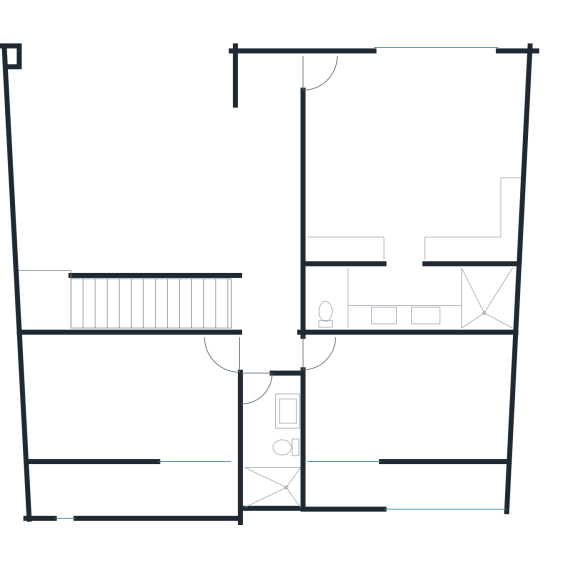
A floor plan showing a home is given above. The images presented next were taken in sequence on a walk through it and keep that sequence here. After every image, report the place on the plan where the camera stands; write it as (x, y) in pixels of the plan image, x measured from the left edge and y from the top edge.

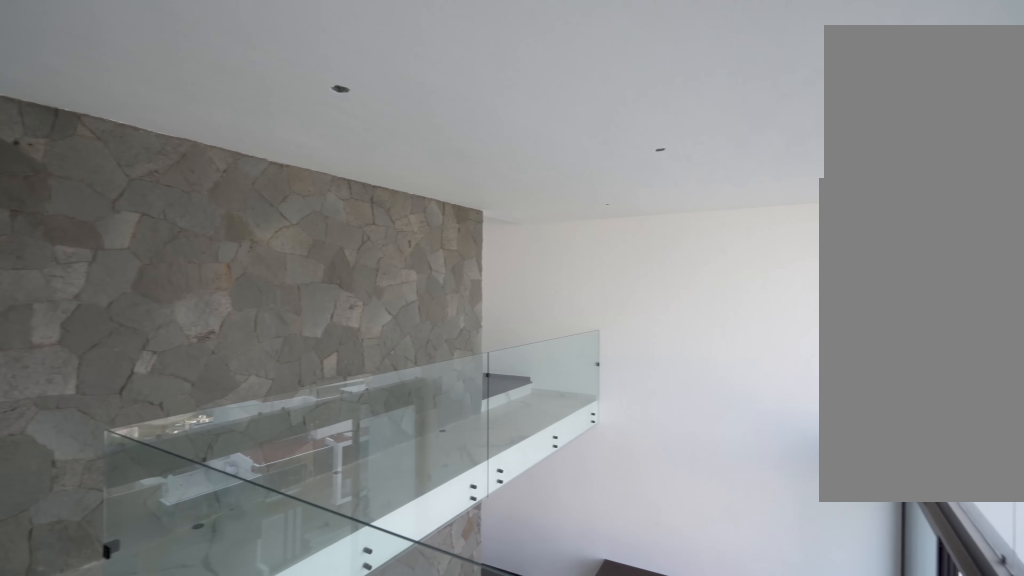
(266, 181)
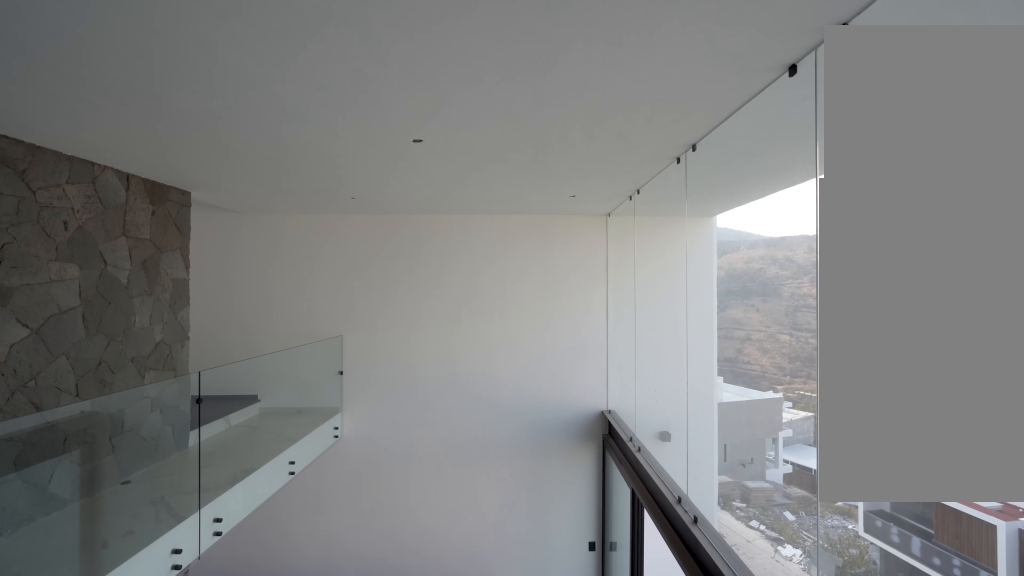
(249, 141)
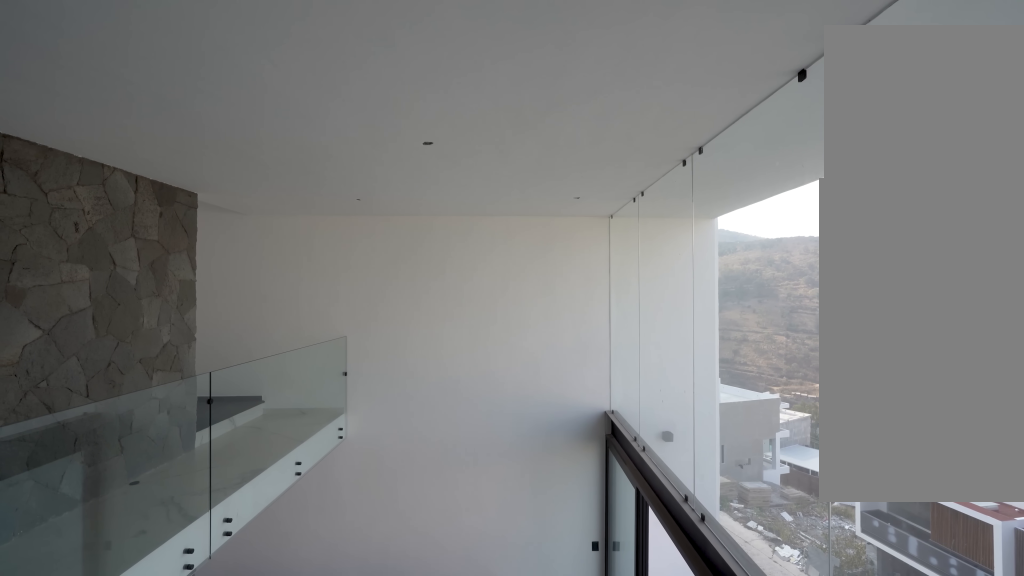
(246, 140)
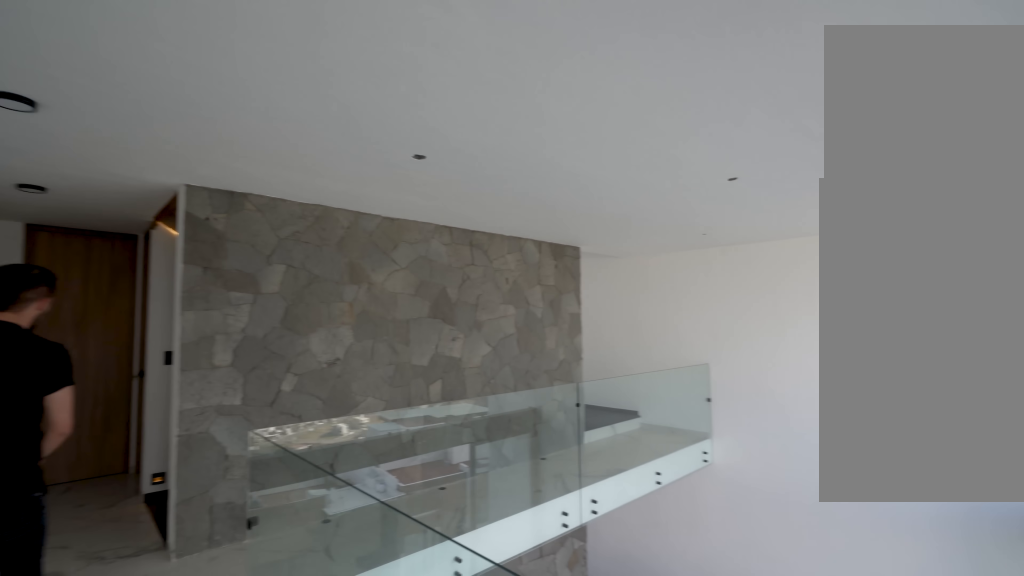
(246, 138)
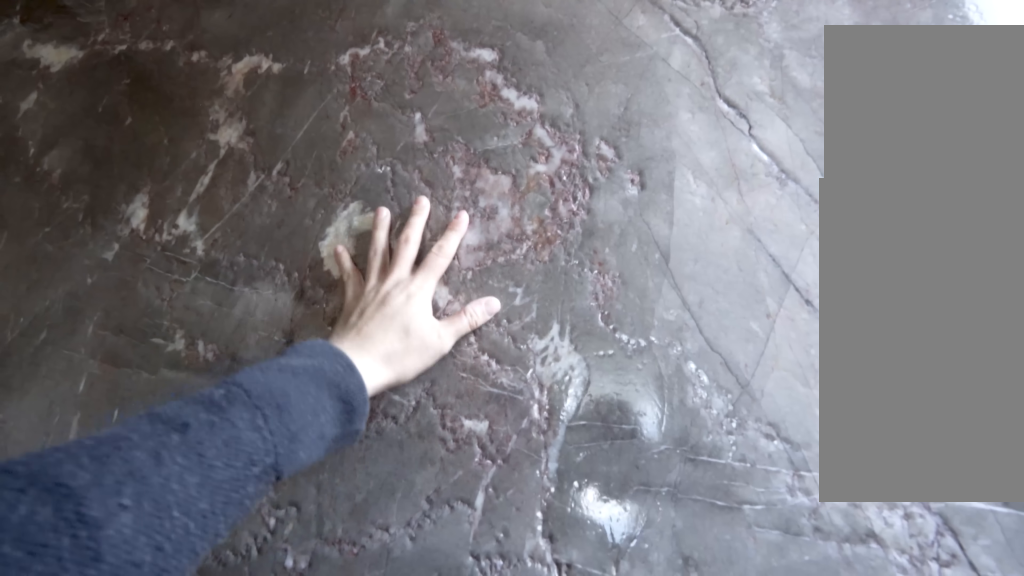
(262, 474)
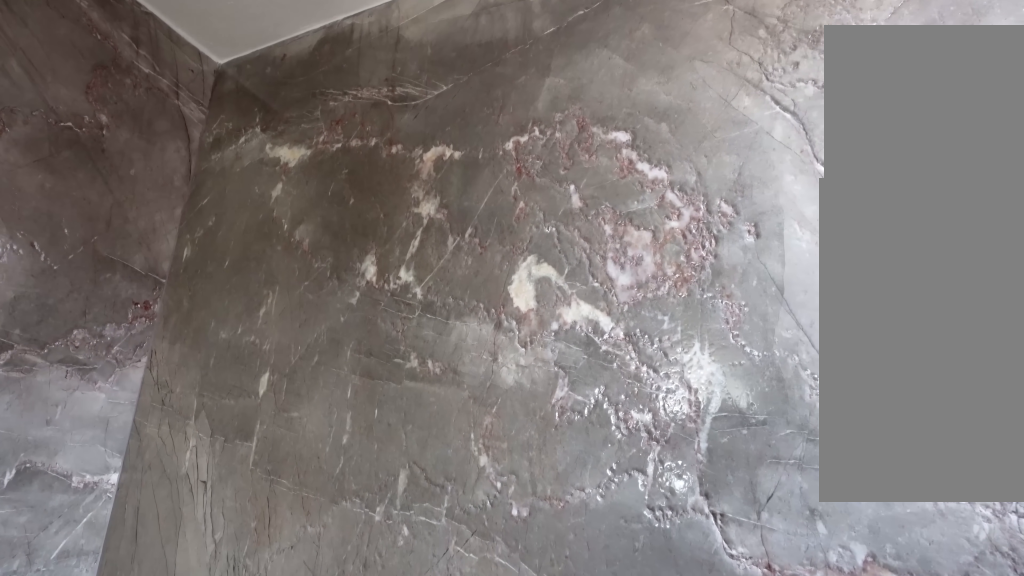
(265, 482)
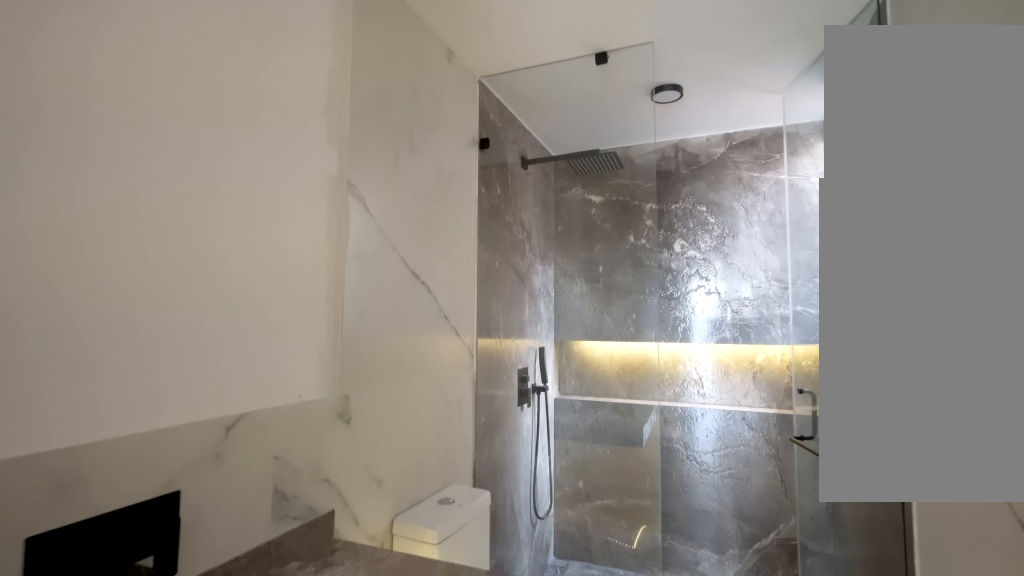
(259, 455)
